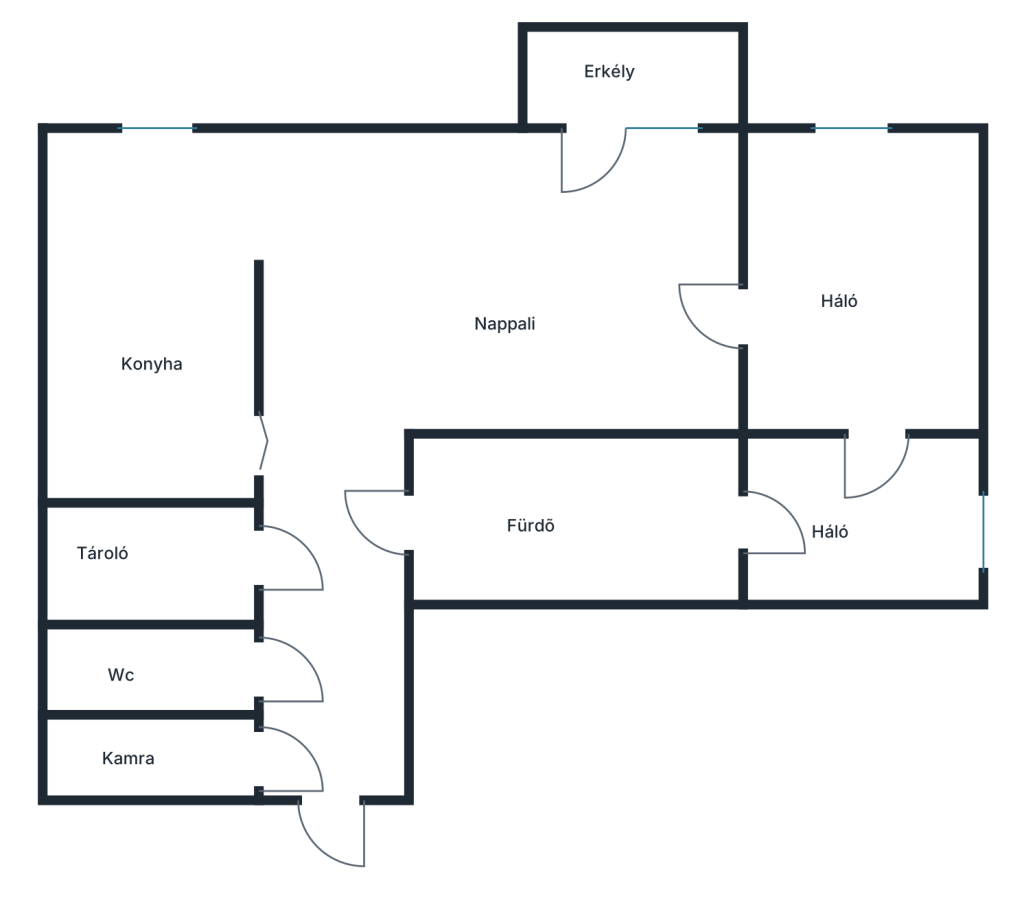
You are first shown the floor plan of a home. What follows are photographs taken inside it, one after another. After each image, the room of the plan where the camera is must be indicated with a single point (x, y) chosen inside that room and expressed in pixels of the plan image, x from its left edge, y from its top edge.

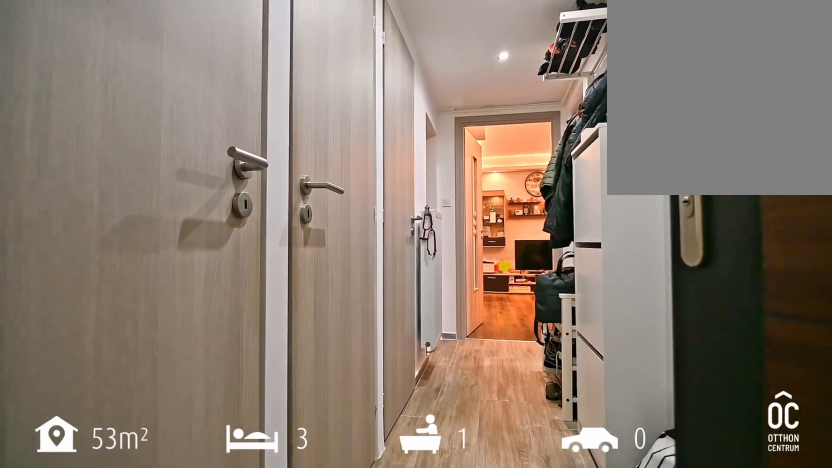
(331, 622)
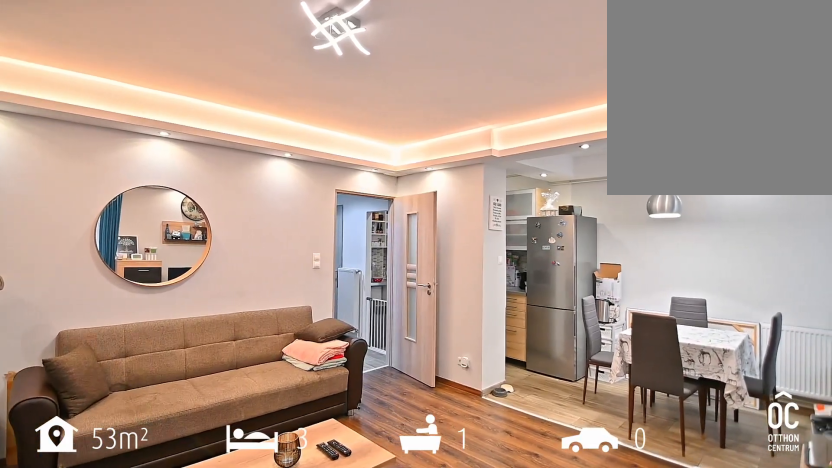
(495, 284)
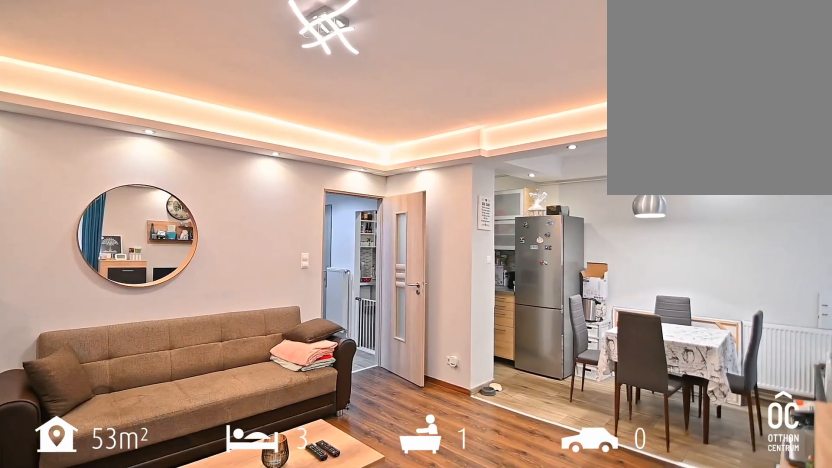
(495, 284)
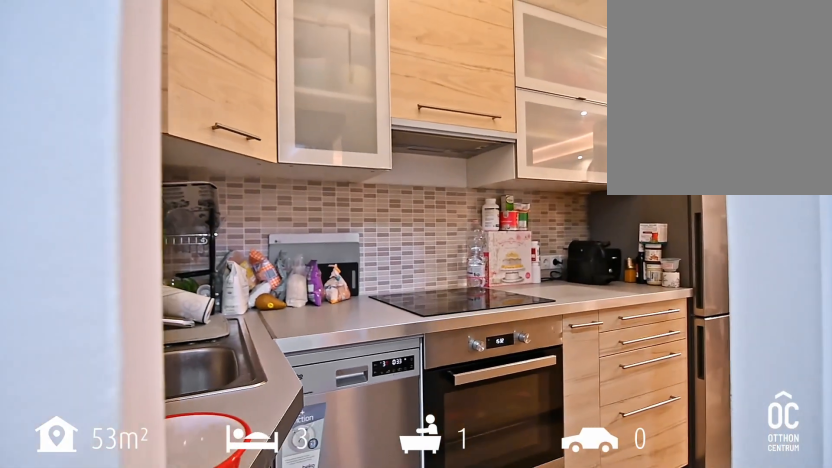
(150, 323)
